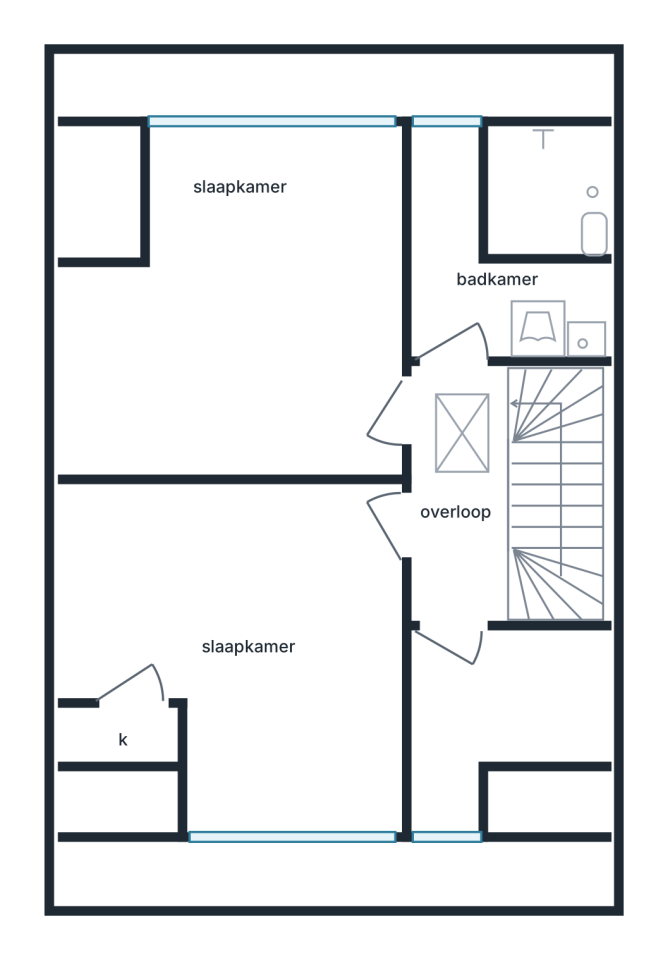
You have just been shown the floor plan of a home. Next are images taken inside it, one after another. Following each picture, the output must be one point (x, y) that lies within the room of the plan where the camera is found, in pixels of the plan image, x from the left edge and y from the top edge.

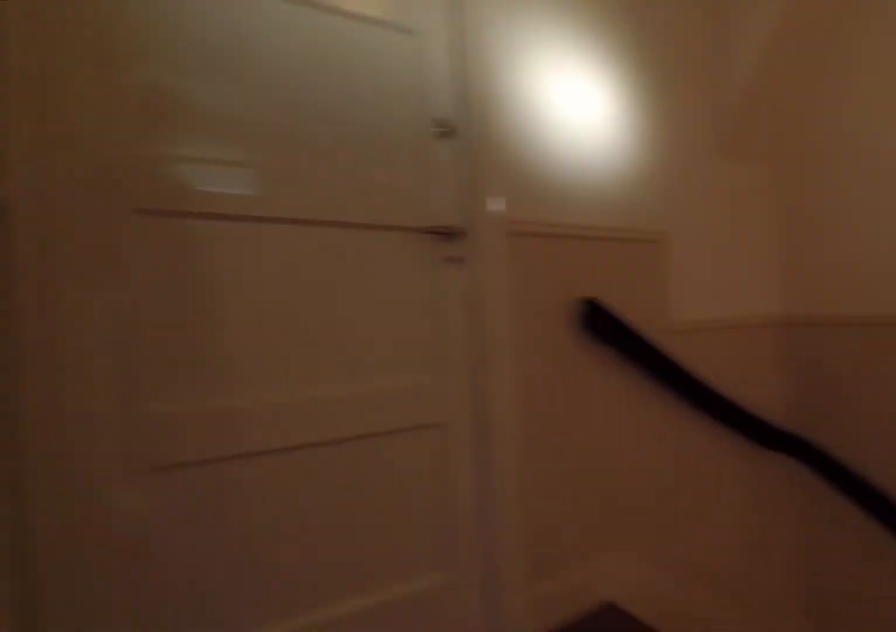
(459, 496)
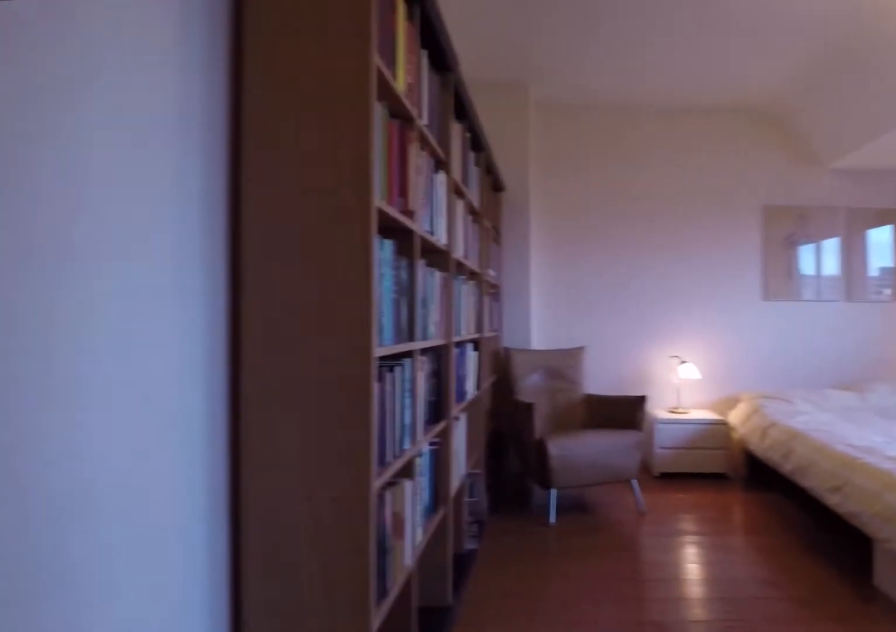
(234, 315)
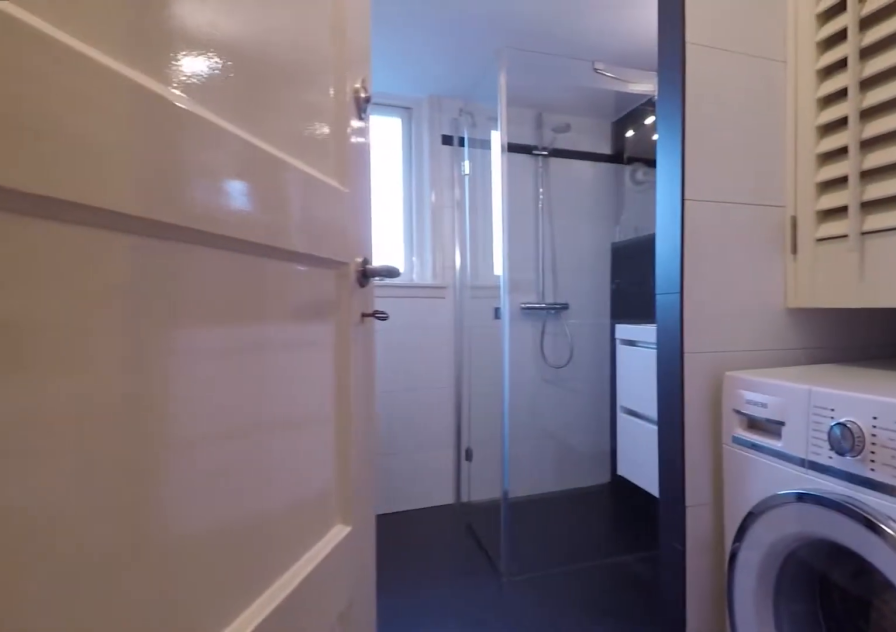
(487, 273)
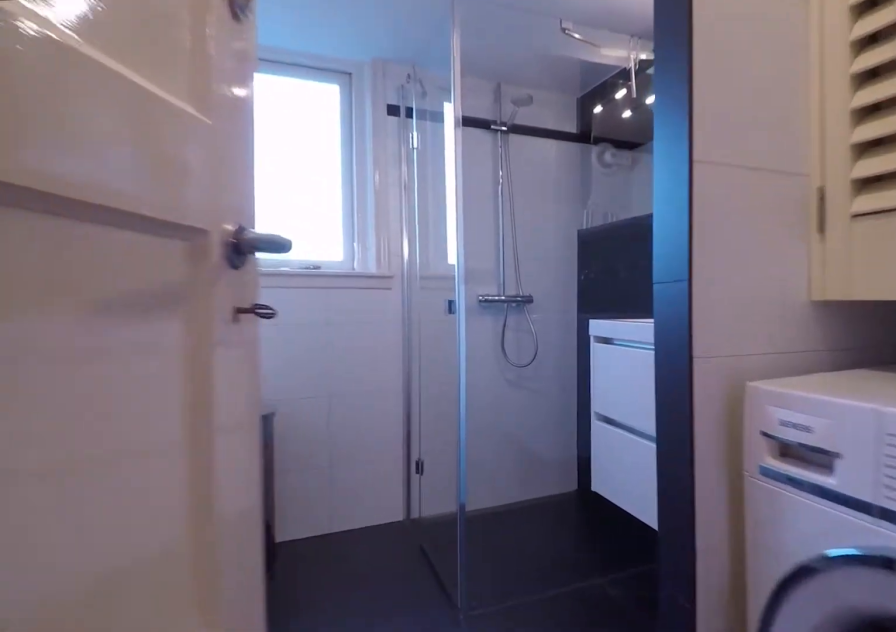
(487, 273)
